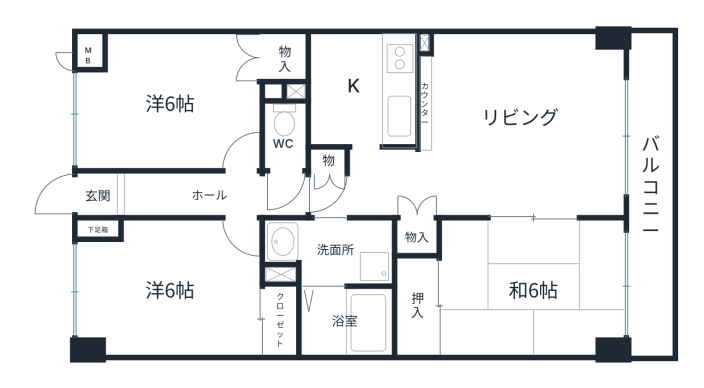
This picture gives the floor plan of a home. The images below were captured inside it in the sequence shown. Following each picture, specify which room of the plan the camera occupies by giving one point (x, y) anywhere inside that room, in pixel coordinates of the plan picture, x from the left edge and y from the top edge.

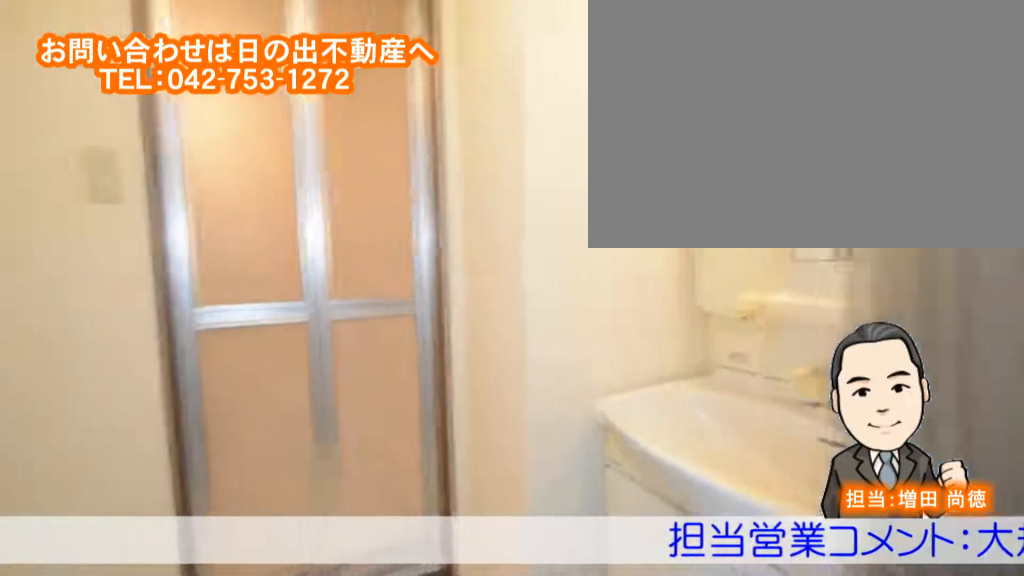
(355, 246)
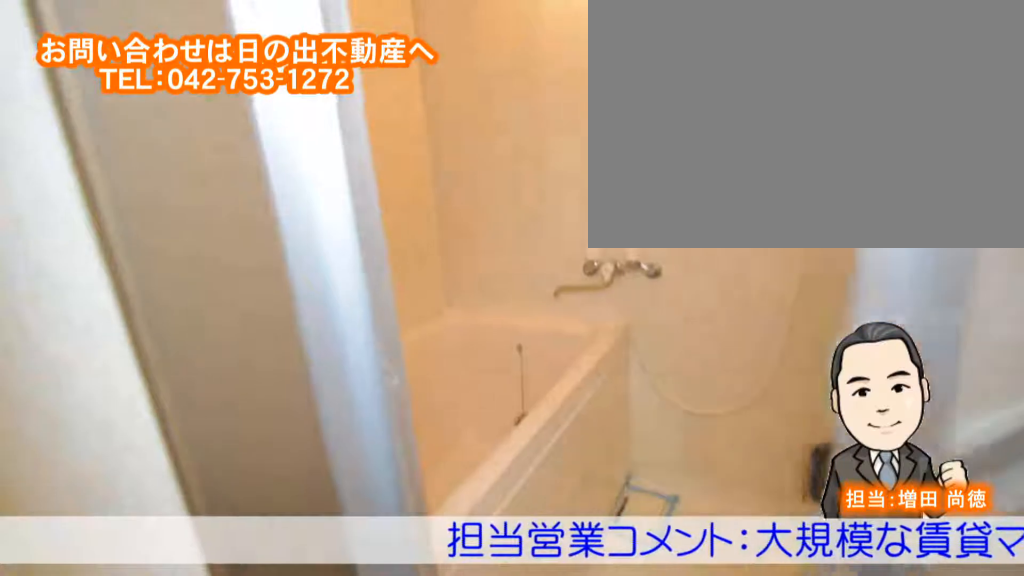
(346, 321)
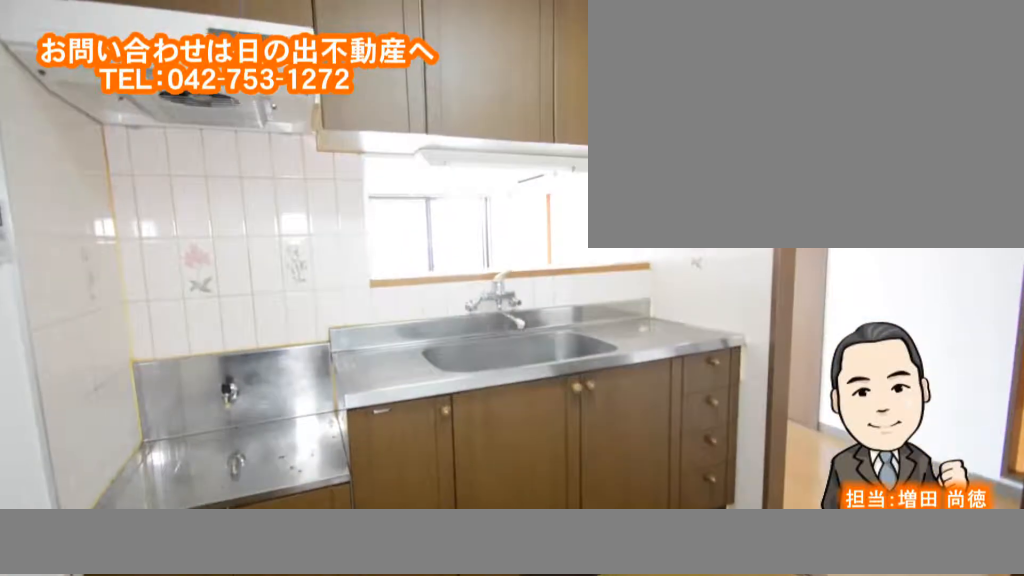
(350, 91)
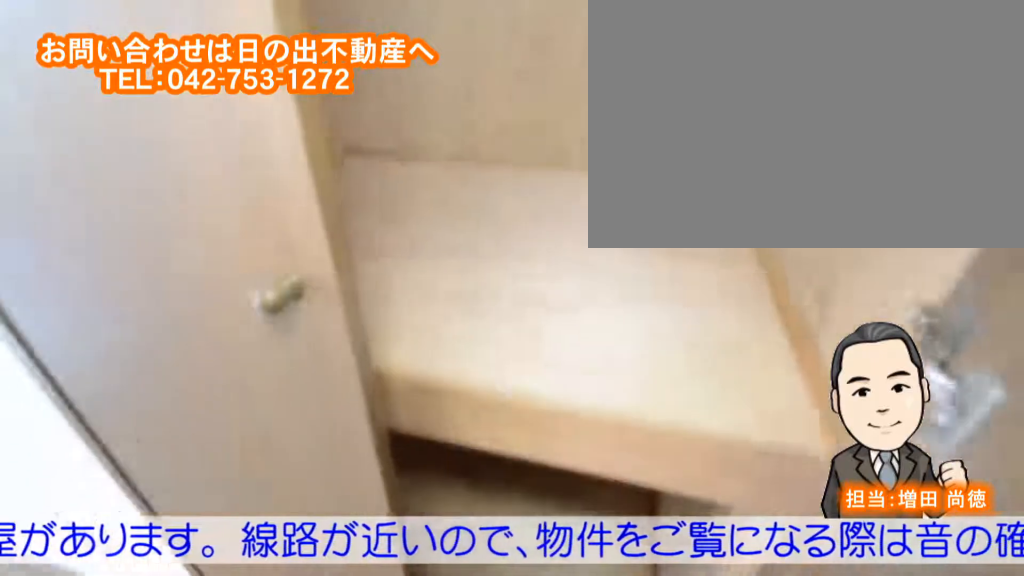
(514, 150)
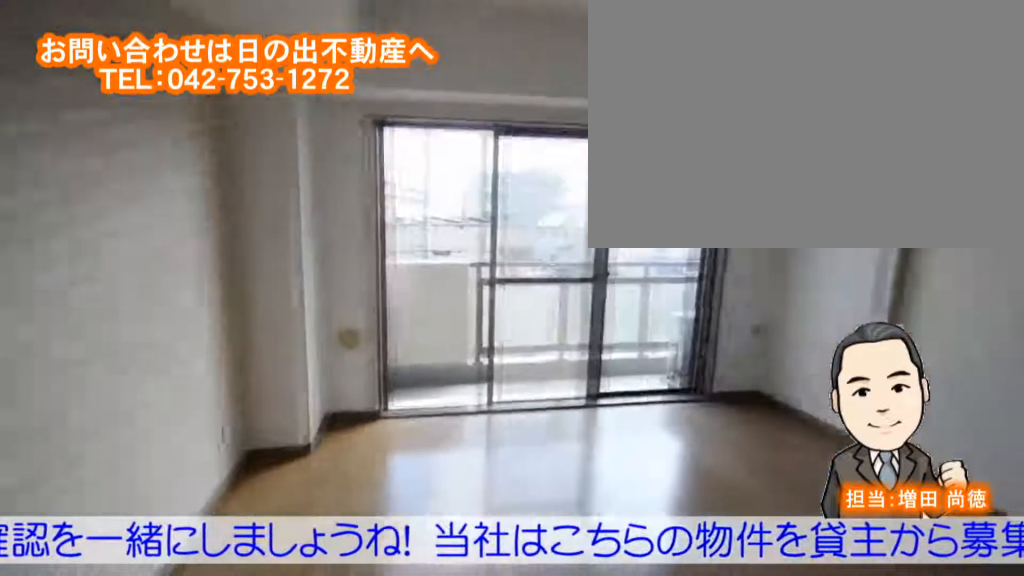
(514, 151)
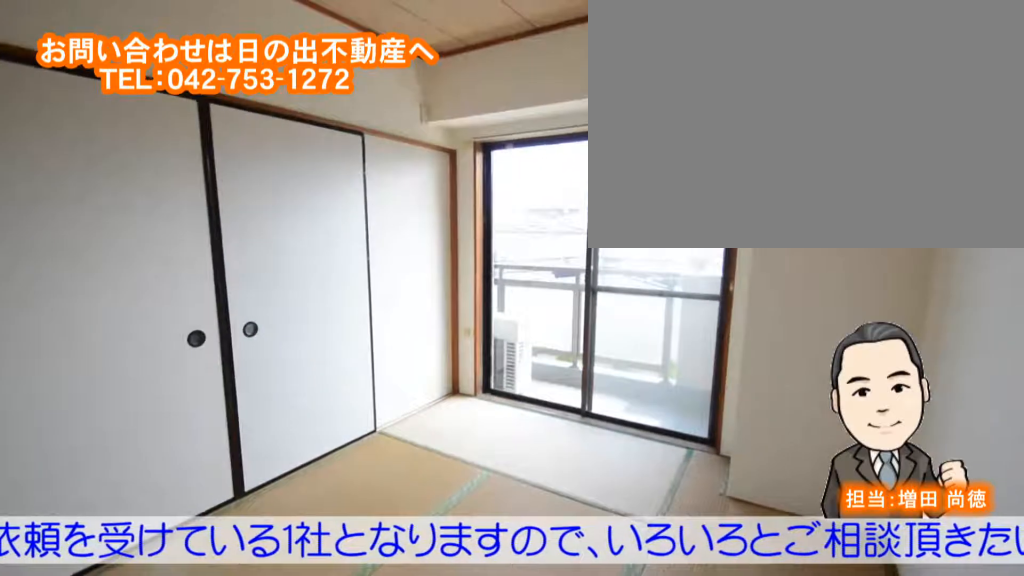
(485, 280)
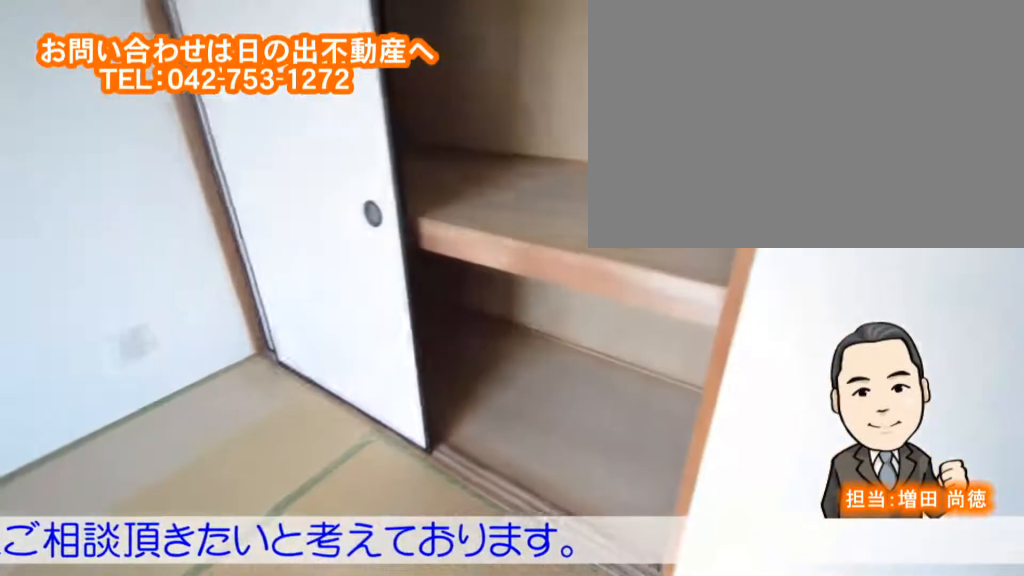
(486, 280)
